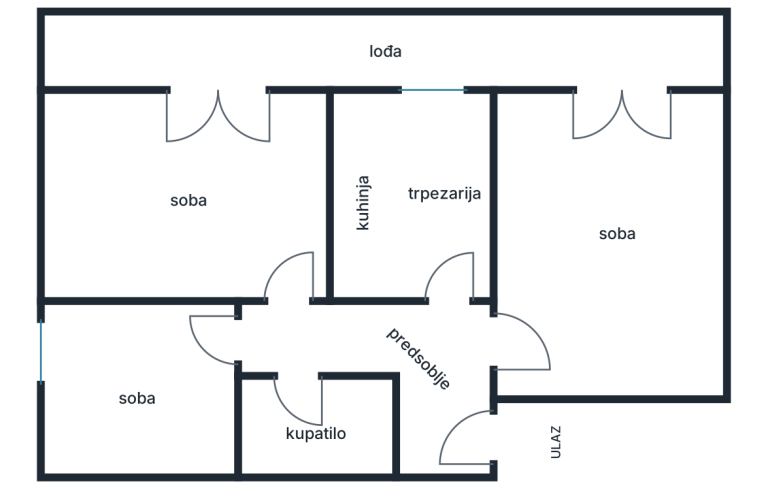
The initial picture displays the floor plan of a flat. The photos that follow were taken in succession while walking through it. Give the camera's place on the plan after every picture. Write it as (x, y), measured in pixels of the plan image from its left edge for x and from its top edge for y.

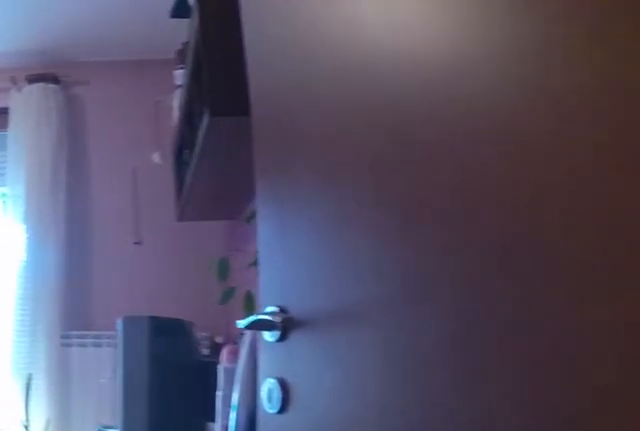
(260, 329)
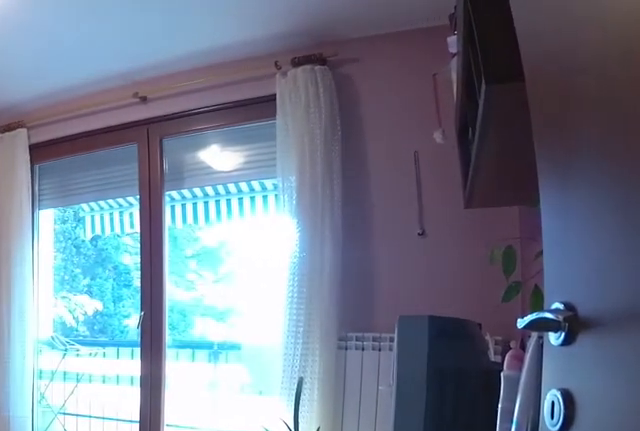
(272, 316)
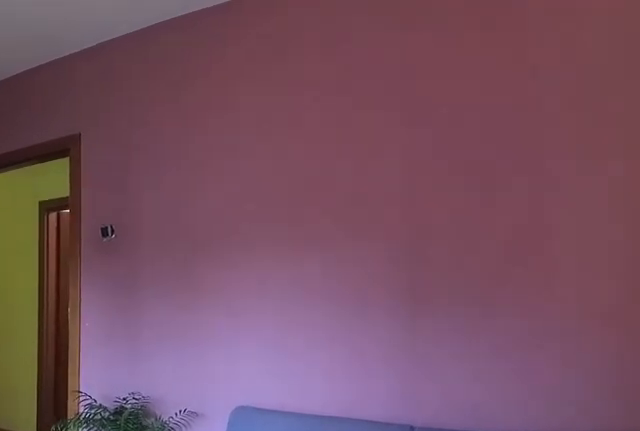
(118, 140)
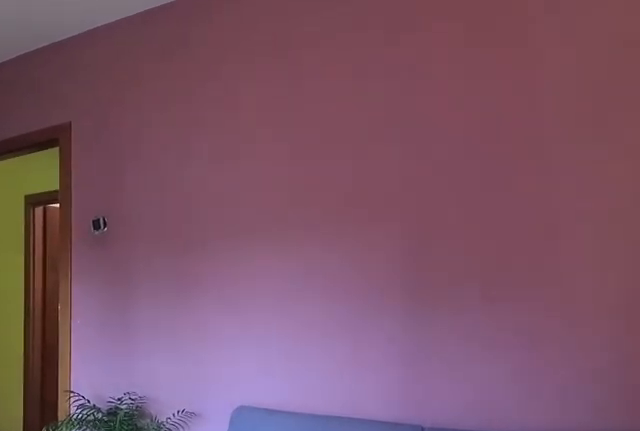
(128, 147)
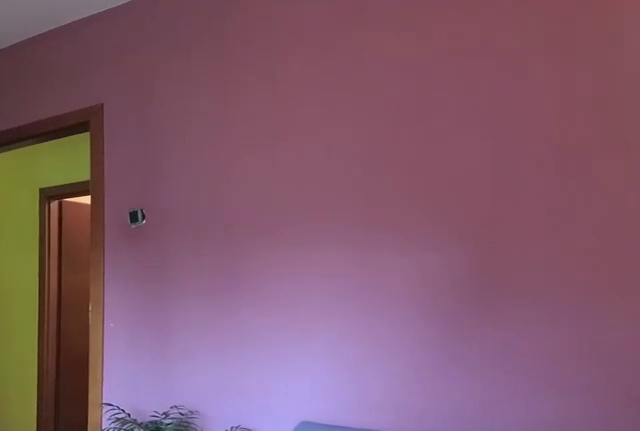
(150, 161)
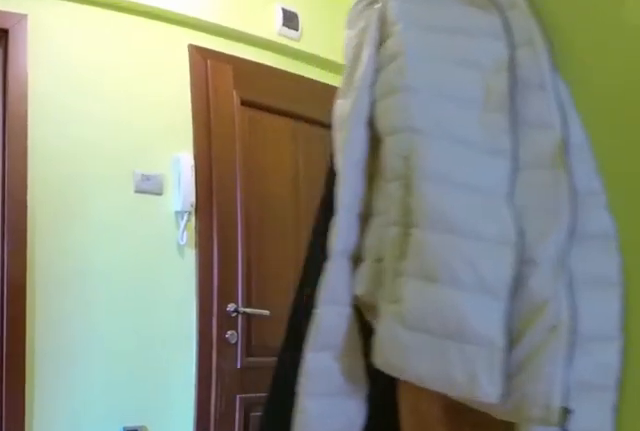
(357, 338)
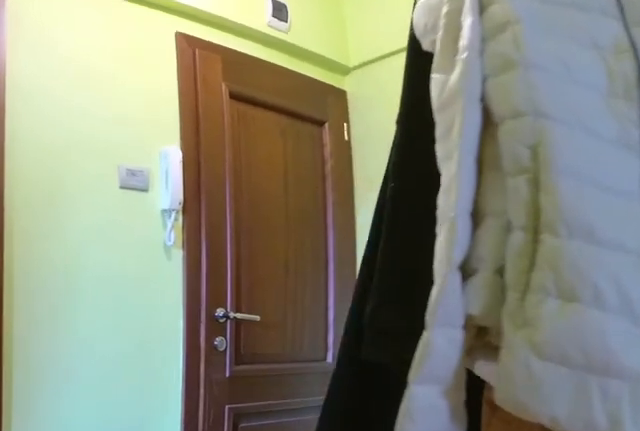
(367, 337)
